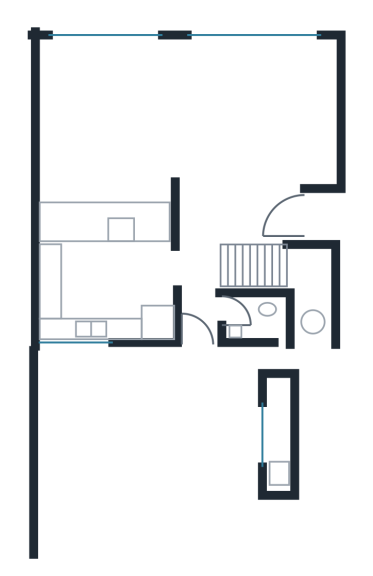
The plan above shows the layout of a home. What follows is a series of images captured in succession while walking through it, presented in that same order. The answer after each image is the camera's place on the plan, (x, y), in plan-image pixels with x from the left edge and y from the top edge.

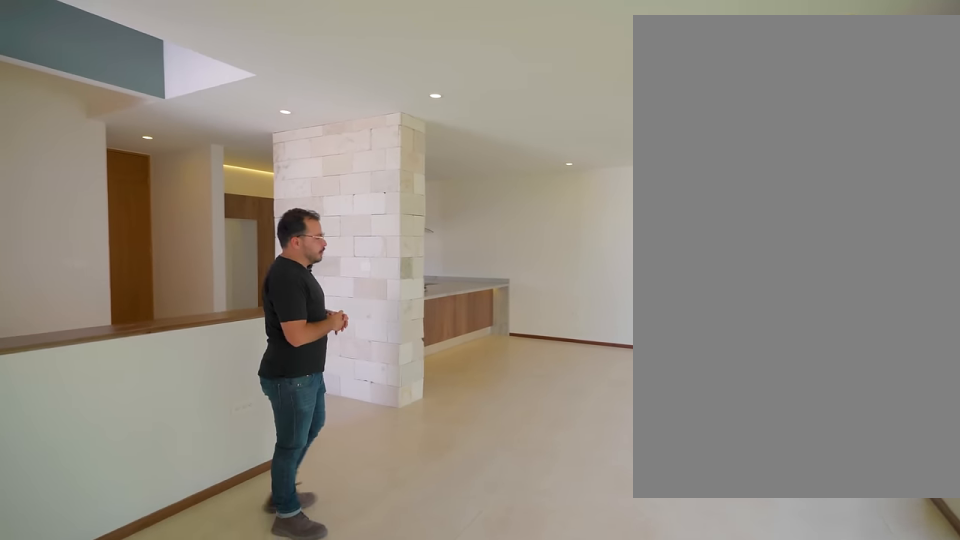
(321, 116)
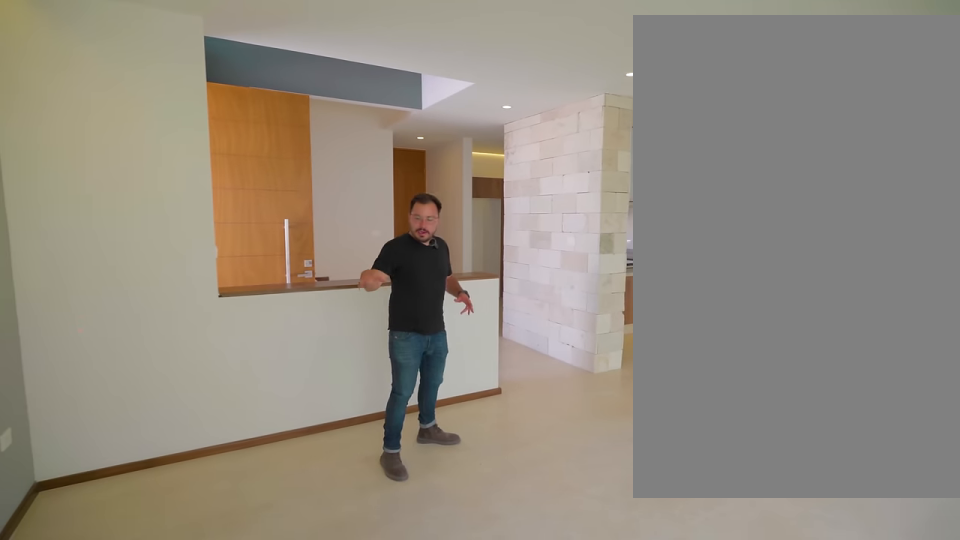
(321, 116)
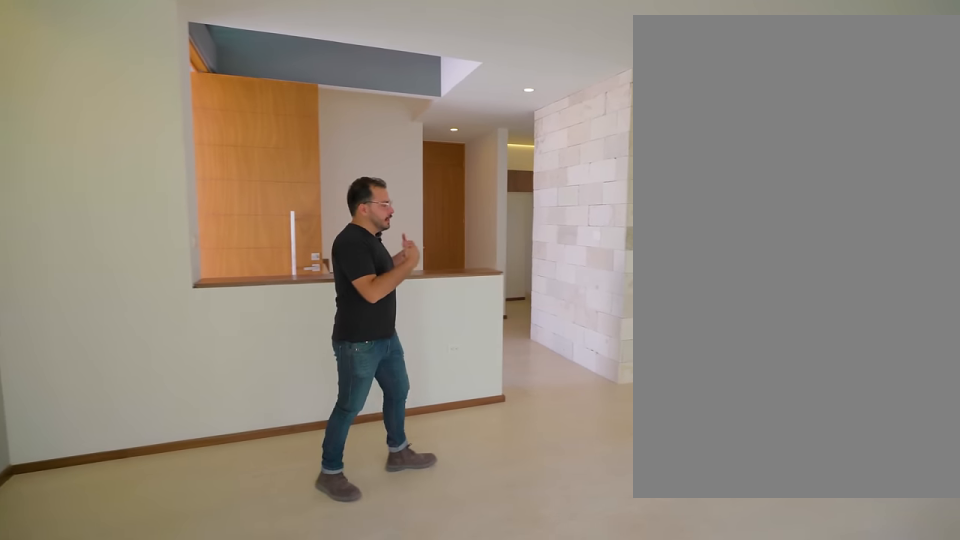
(322, 97)
